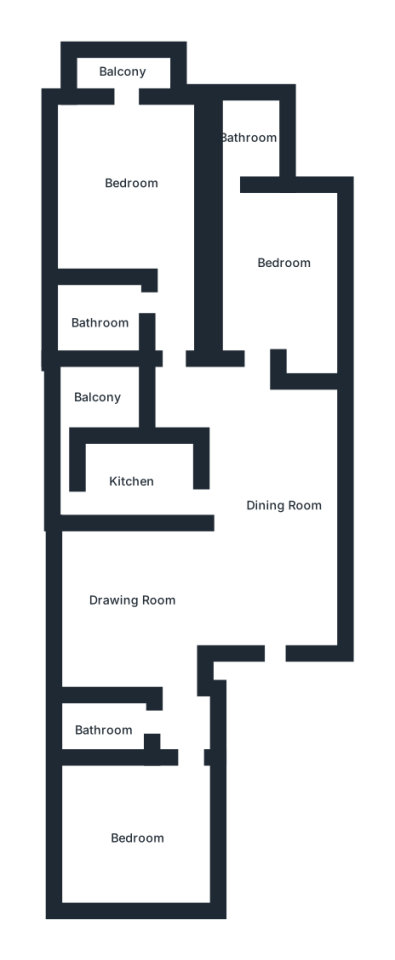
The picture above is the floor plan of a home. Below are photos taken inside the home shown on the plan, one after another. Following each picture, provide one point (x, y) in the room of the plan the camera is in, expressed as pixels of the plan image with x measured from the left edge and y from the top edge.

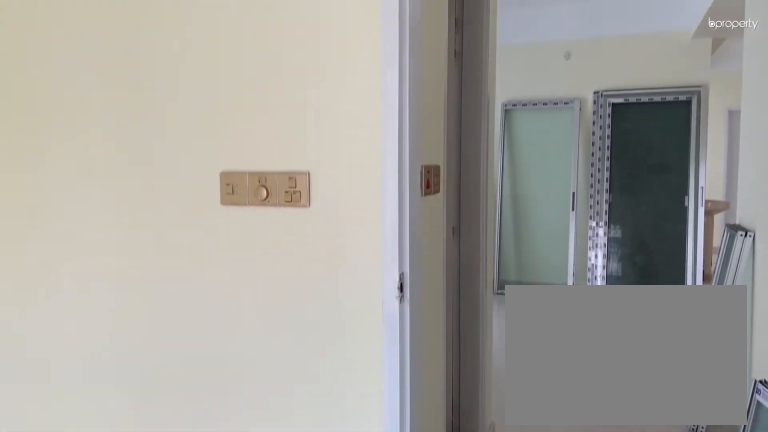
(135, 835)
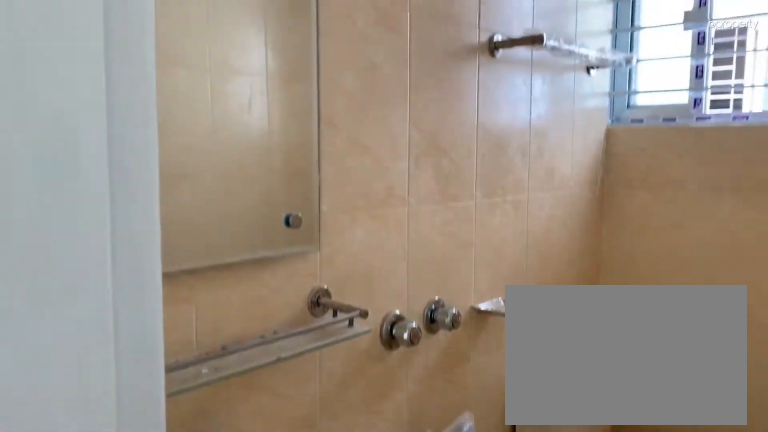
(110, 722)
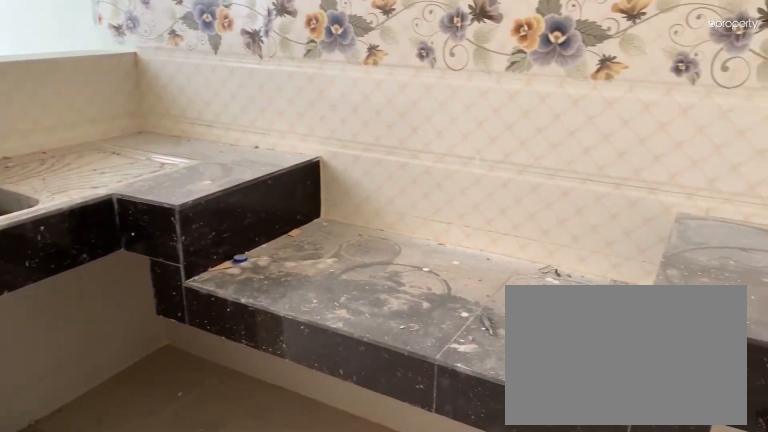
(137, 477)
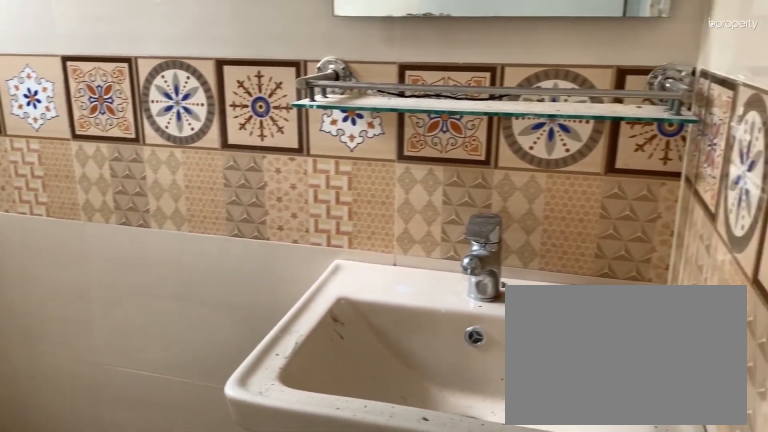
(248, 144)
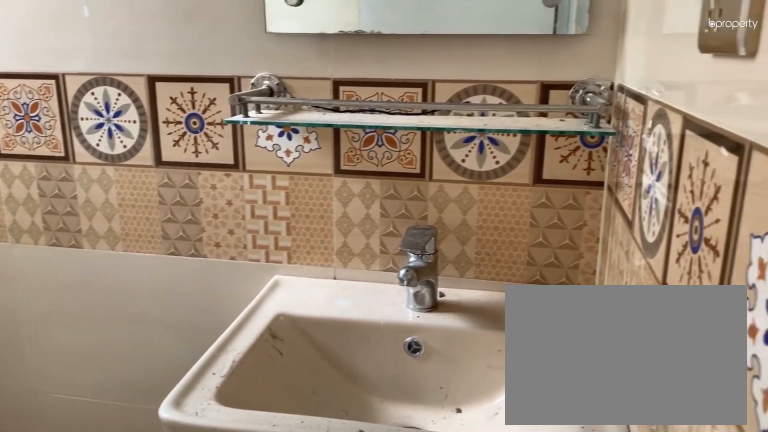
(248, 144)
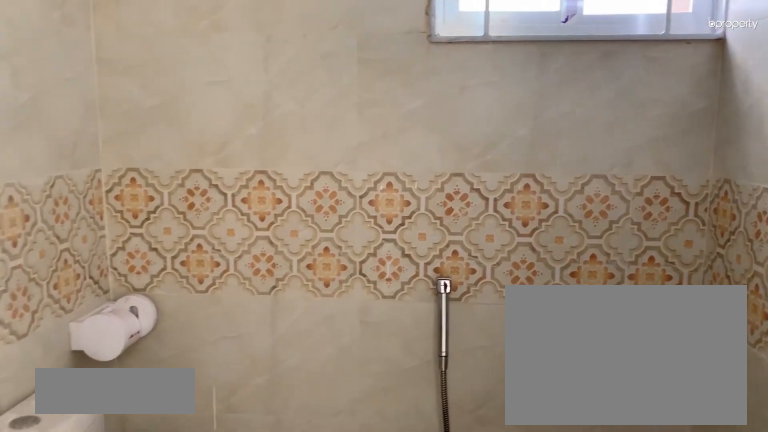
(101, 318)
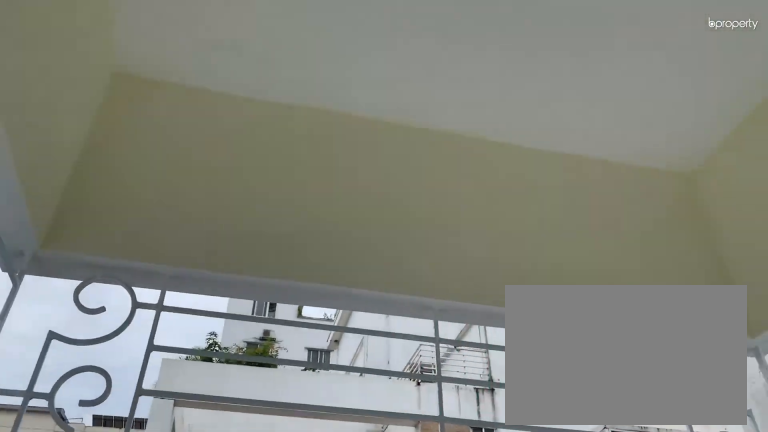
(124, 65)
